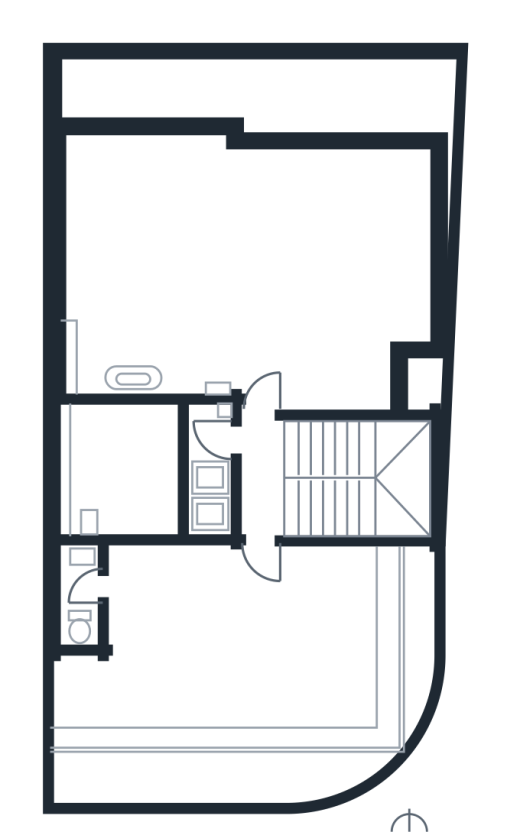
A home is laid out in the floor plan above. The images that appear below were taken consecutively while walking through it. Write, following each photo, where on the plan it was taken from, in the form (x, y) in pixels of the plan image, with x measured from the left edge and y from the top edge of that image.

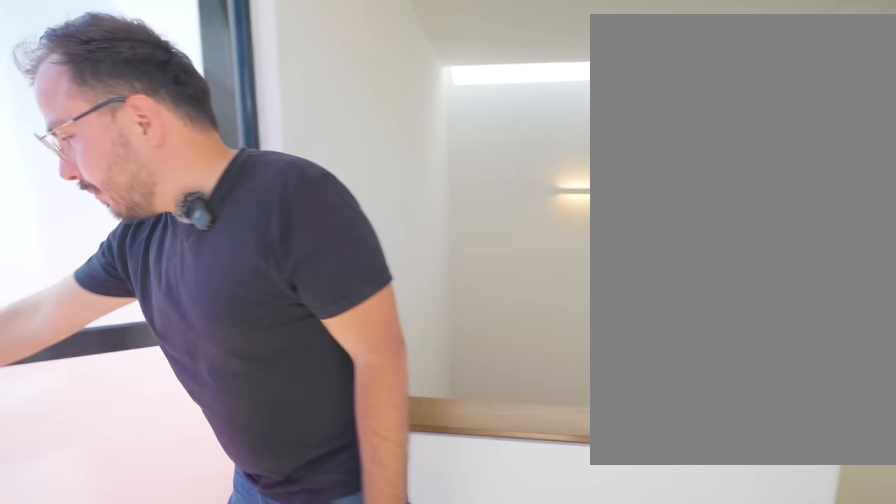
(255, 443)
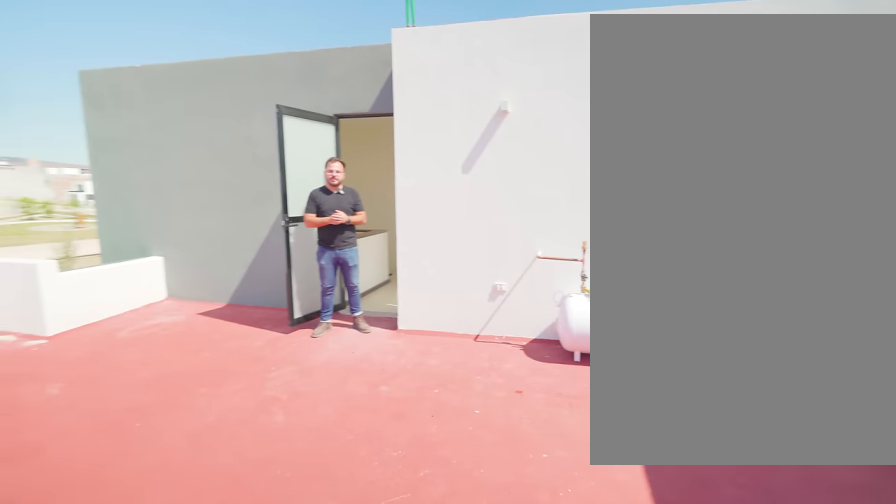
(254, 219)
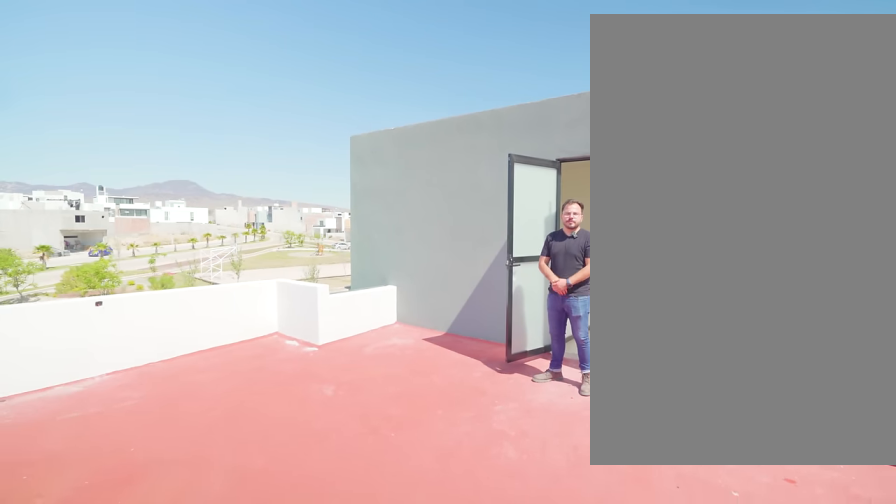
(272, 277)
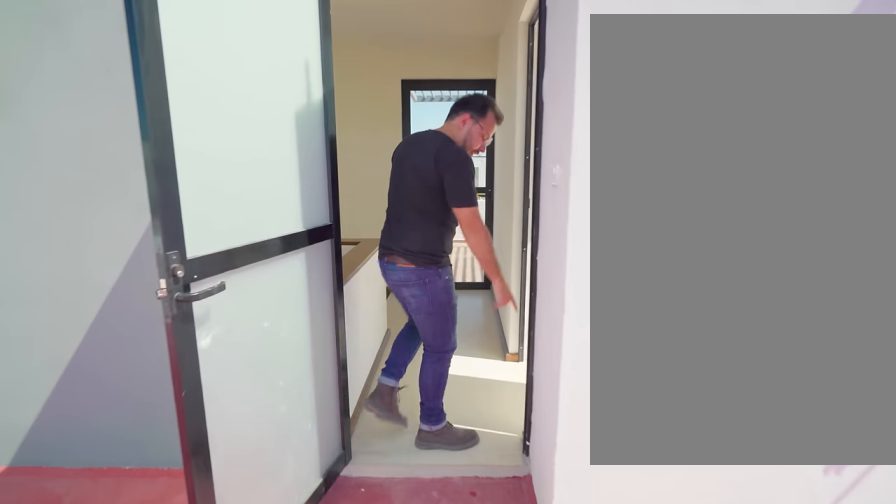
(266, 282)
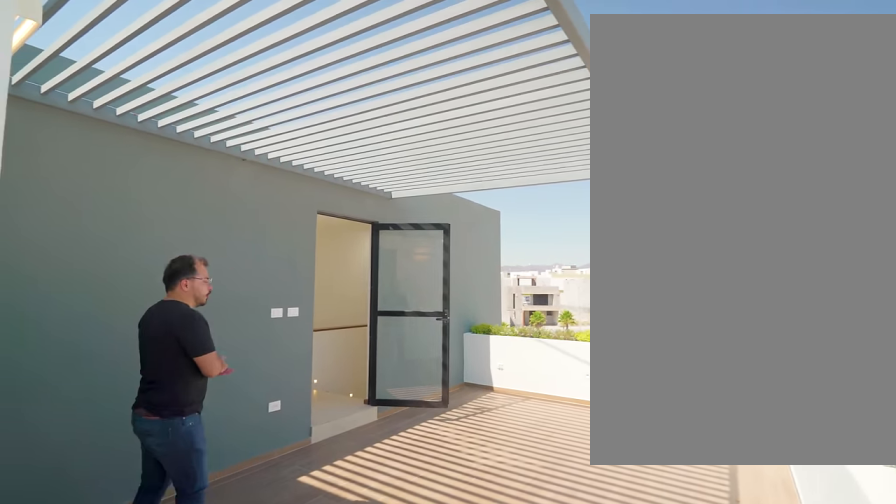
(80, 724)
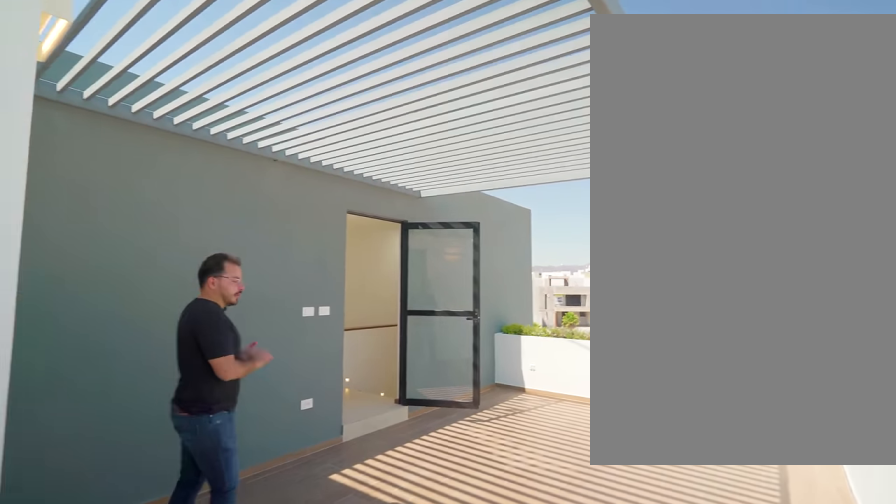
(81, 724)
